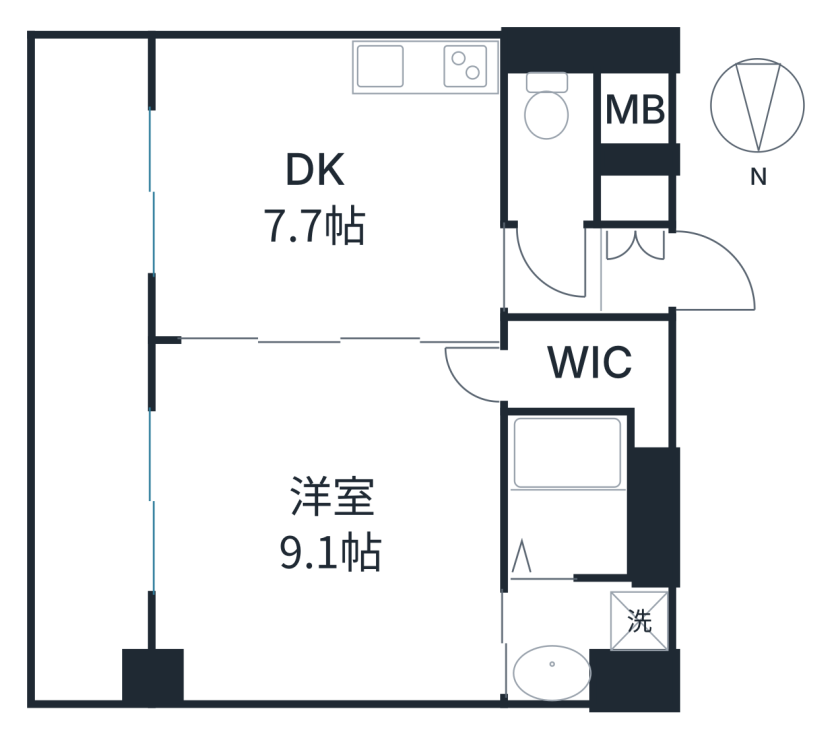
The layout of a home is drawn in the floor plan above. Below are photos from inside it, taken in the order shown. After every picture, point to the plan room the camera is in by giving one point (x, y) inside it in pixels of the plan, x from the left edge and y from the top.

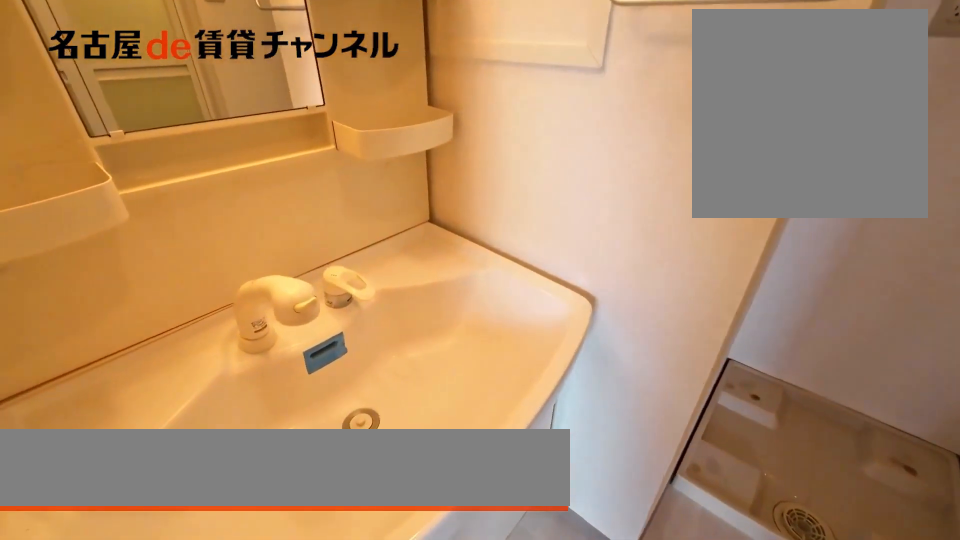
(582, 634)
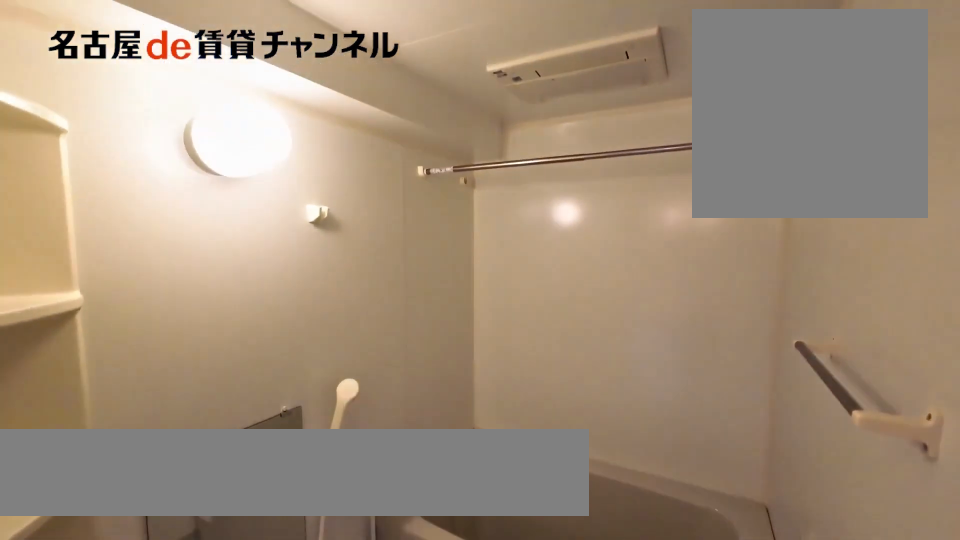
(569, 494)
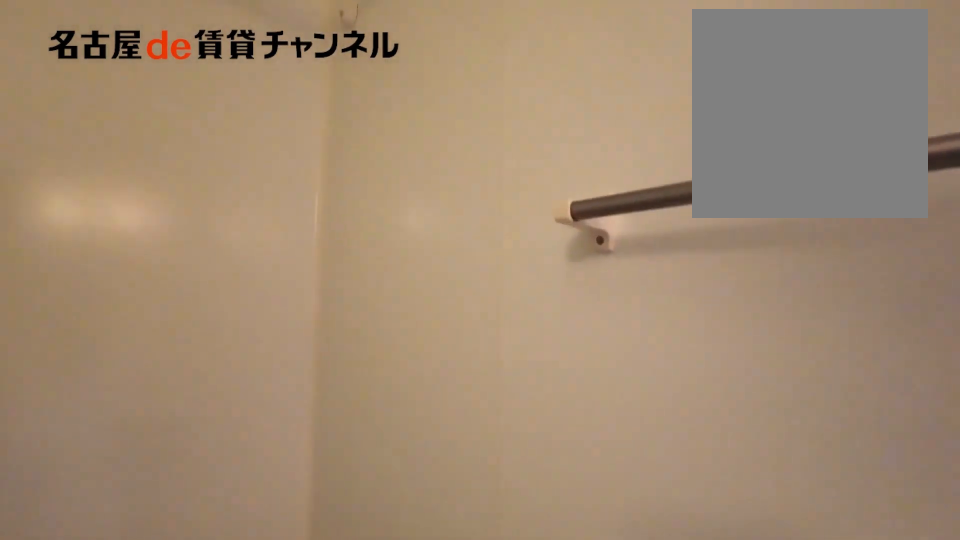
(569, 494)
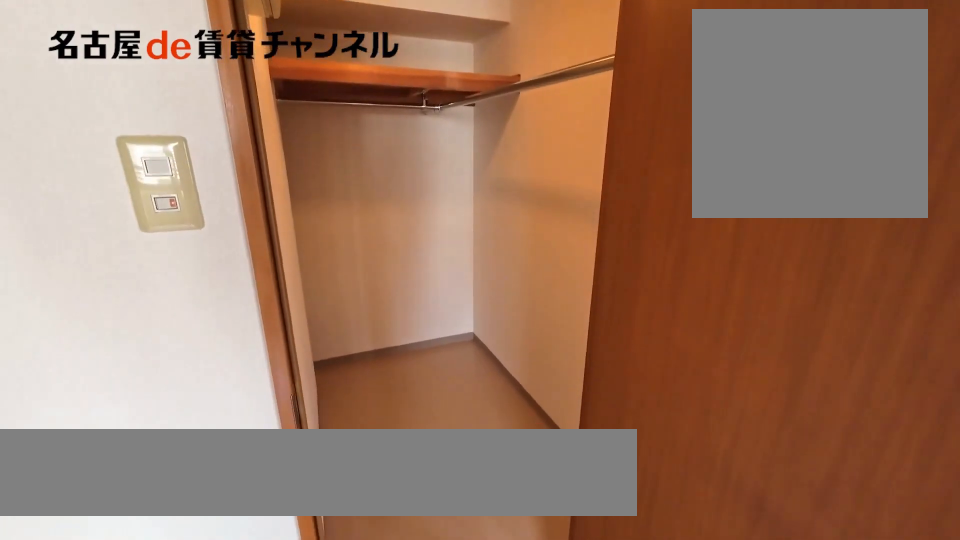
(599, 370)
